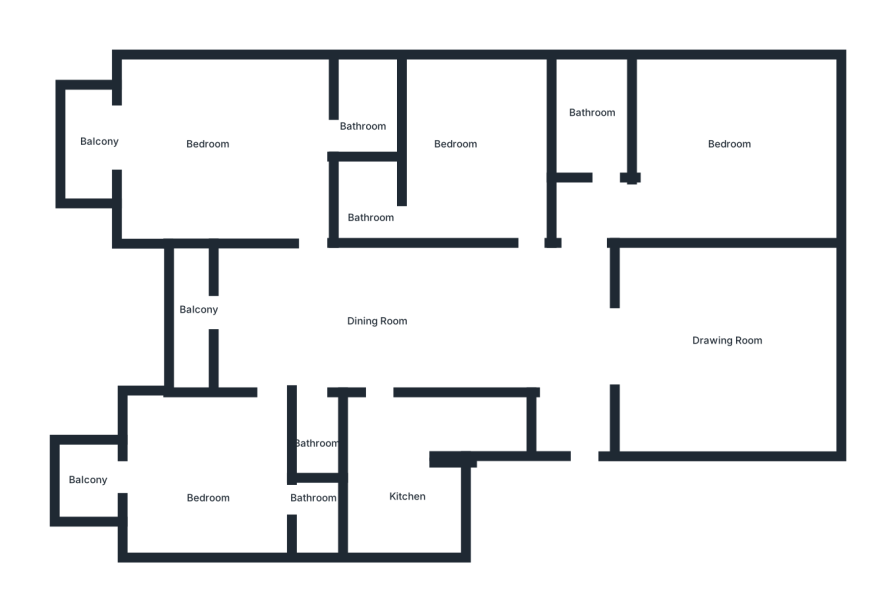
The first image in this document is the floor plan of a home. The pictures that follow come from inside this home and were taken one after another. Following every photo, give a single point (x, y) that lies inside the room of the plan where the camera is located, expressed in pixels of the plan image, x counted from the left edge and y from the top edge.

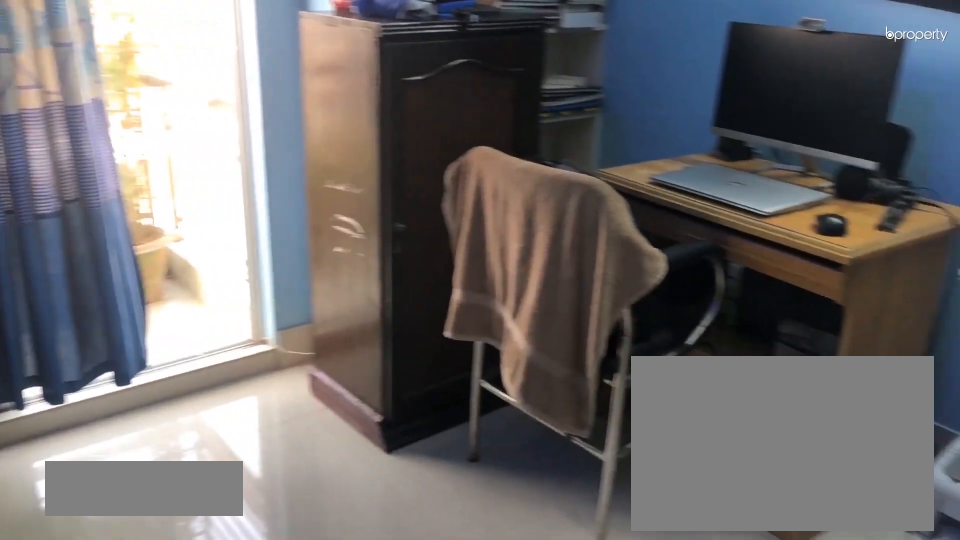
(223, 483)
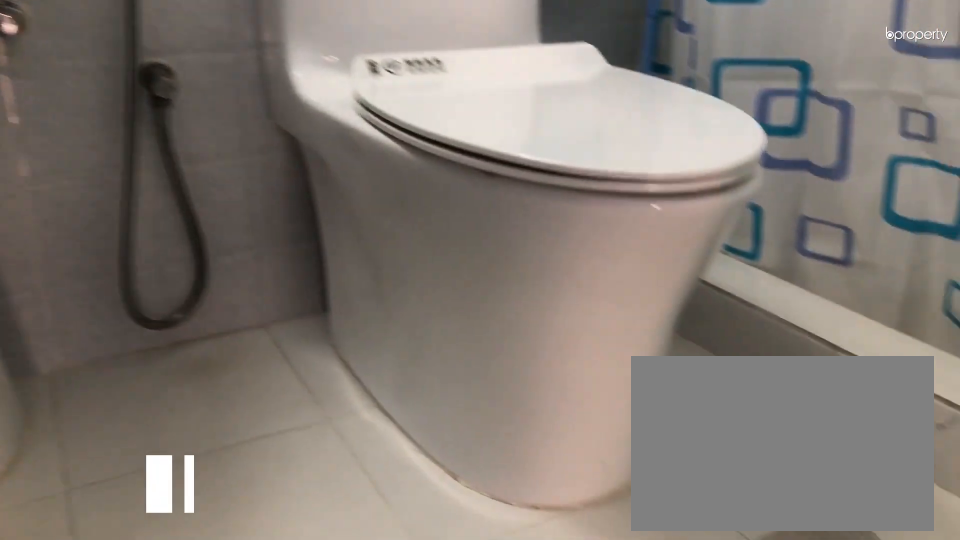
(321, 510)
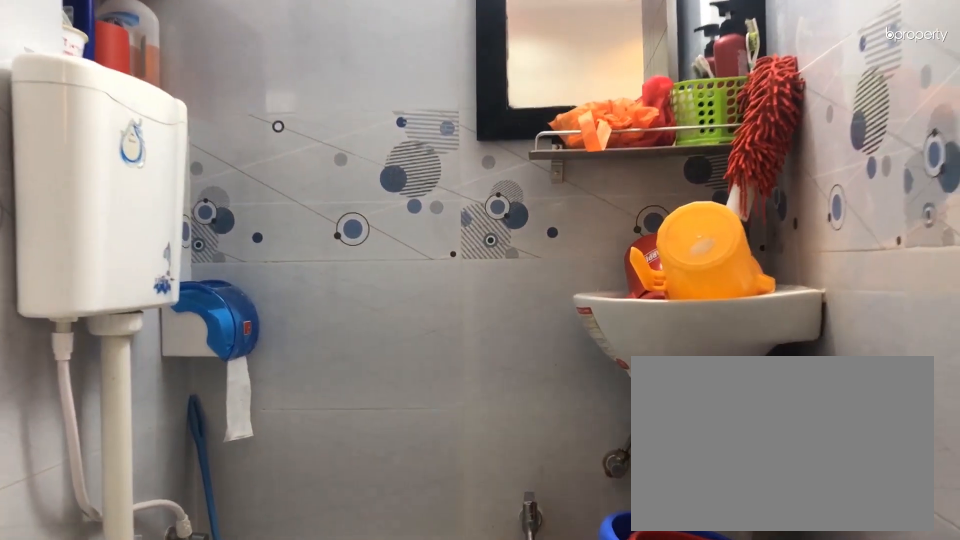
(319, 416)
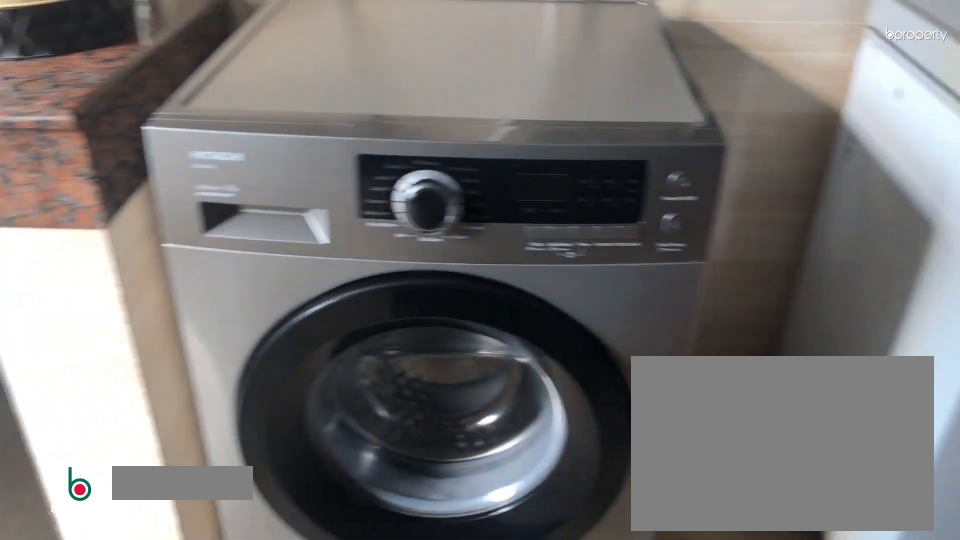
(398, 453)
